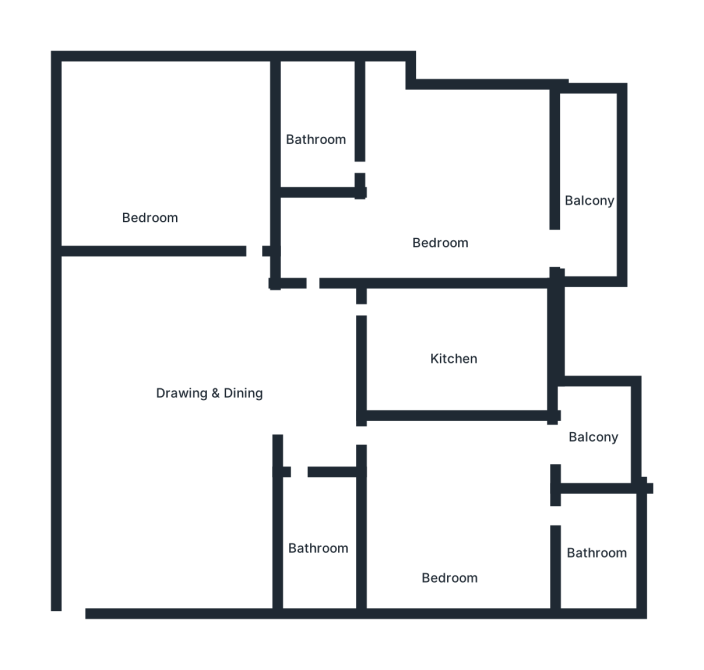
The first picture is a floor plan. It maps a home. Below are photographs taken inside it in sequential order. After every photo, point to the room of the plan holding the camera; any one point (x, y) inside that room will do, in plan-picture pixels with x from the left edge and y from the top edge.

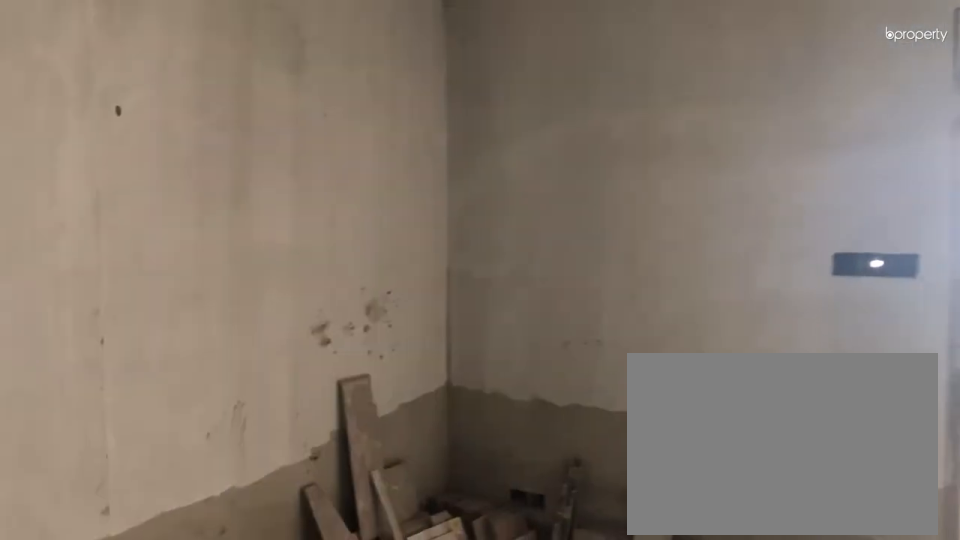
(211, 382)
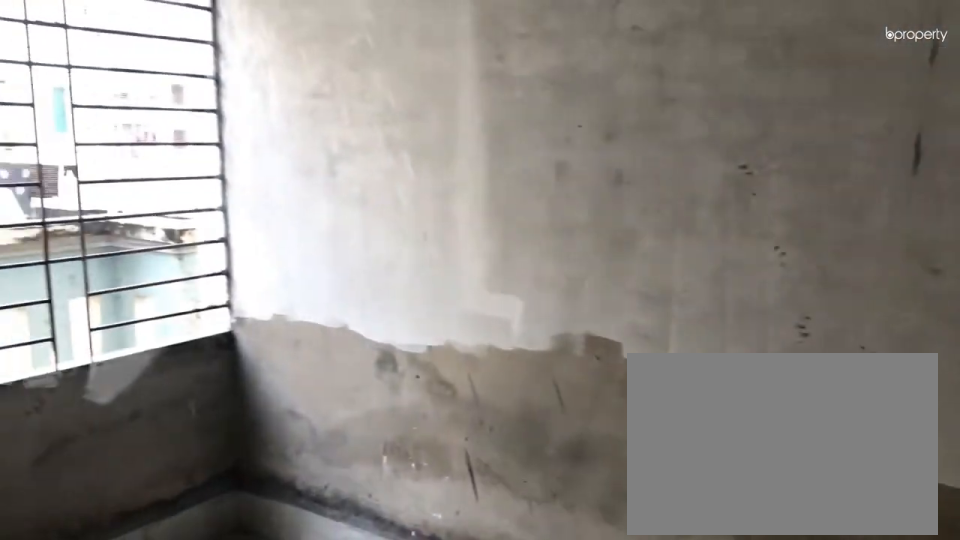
(148, 156)
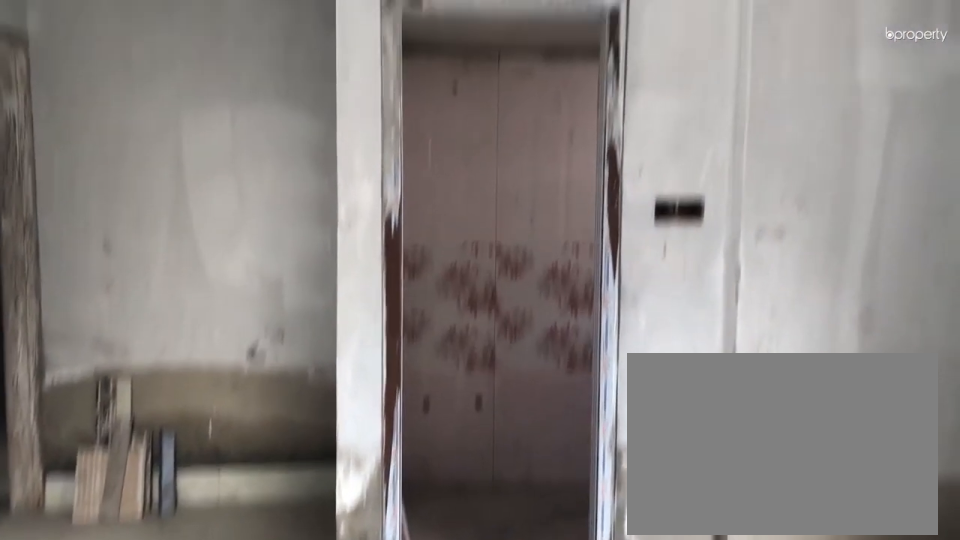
(441, 186)
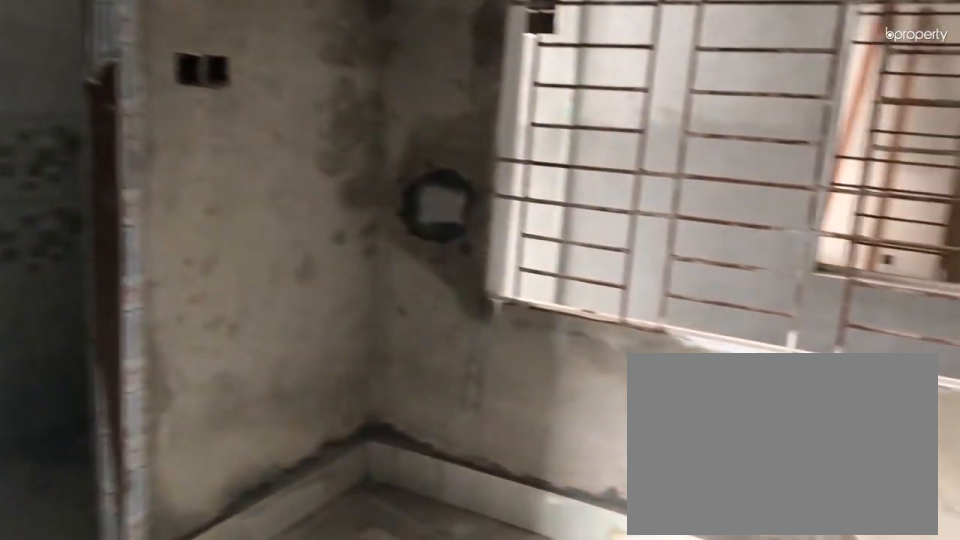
(456, 527)
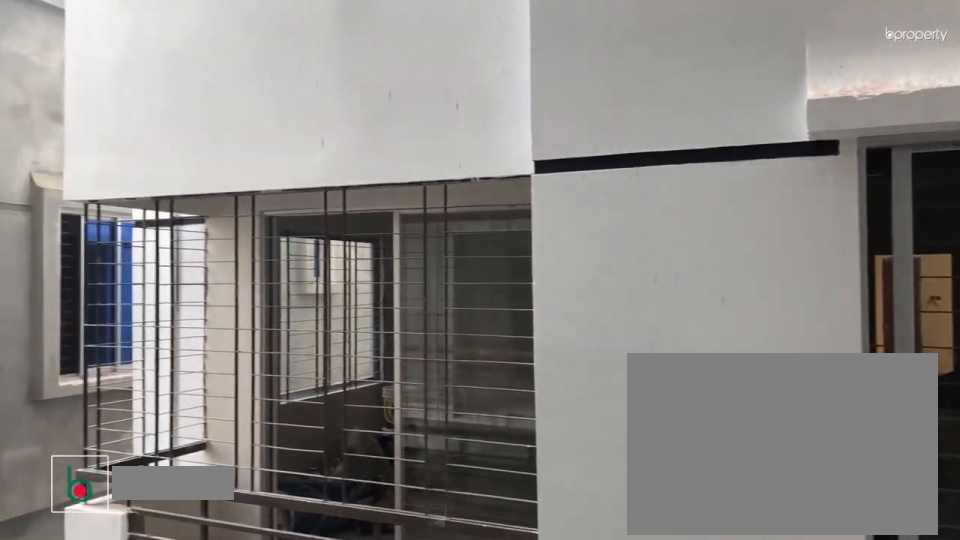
(591, 436)
